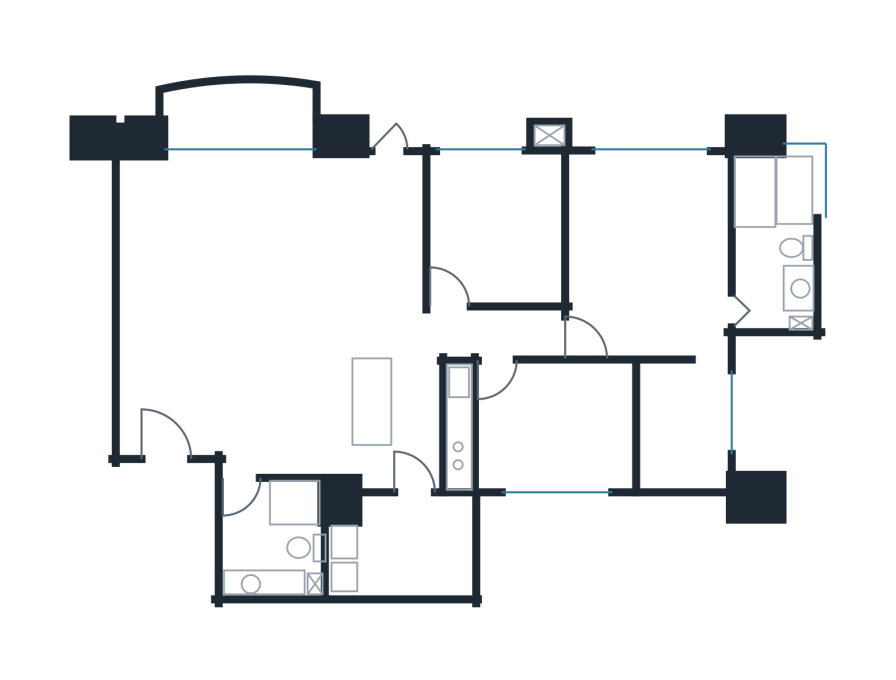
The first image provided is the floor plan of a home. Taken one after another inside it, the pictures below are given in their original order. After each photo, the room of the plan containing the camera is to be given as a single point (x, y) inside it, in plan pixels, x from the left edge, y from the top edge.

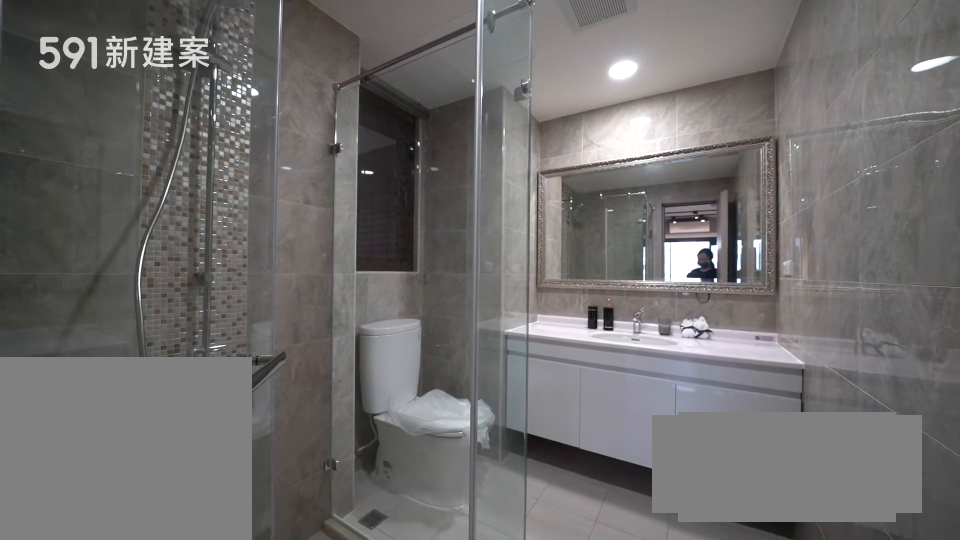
(297, 539)
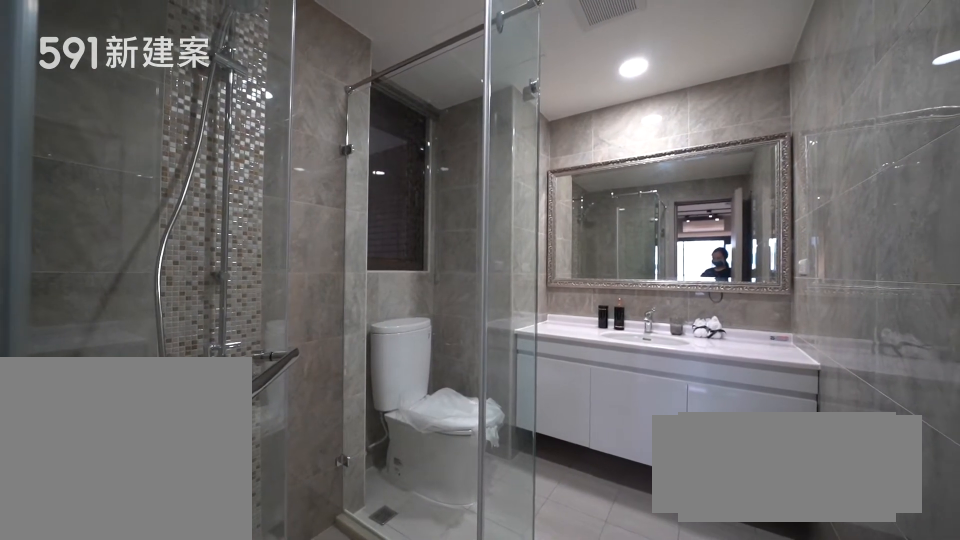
(297, 539)
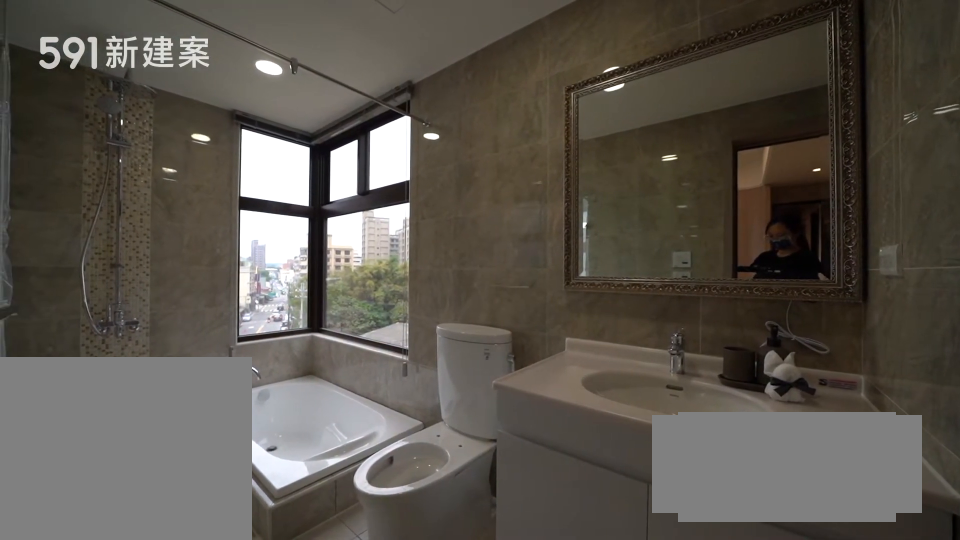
(776, 232)
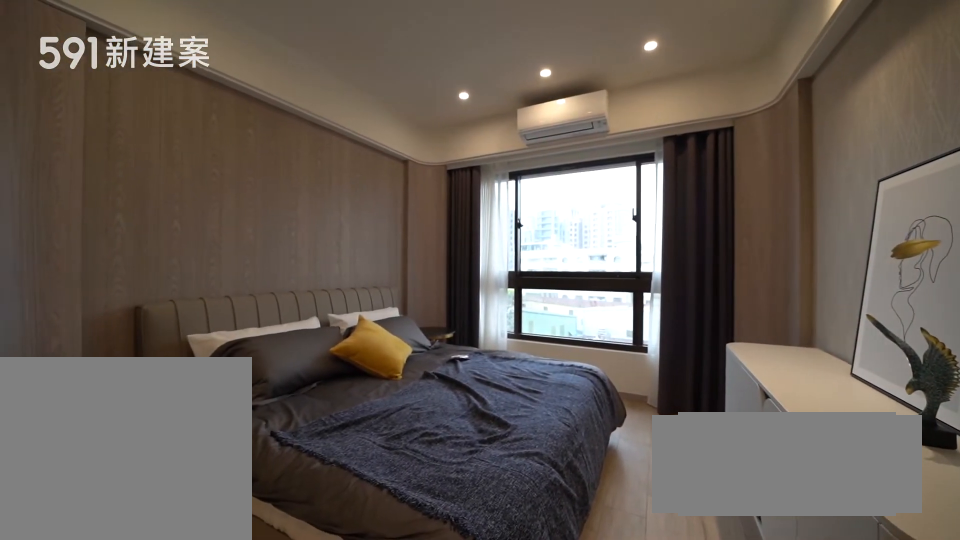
(660, 297)
